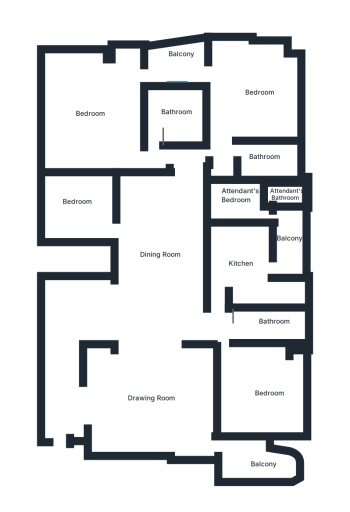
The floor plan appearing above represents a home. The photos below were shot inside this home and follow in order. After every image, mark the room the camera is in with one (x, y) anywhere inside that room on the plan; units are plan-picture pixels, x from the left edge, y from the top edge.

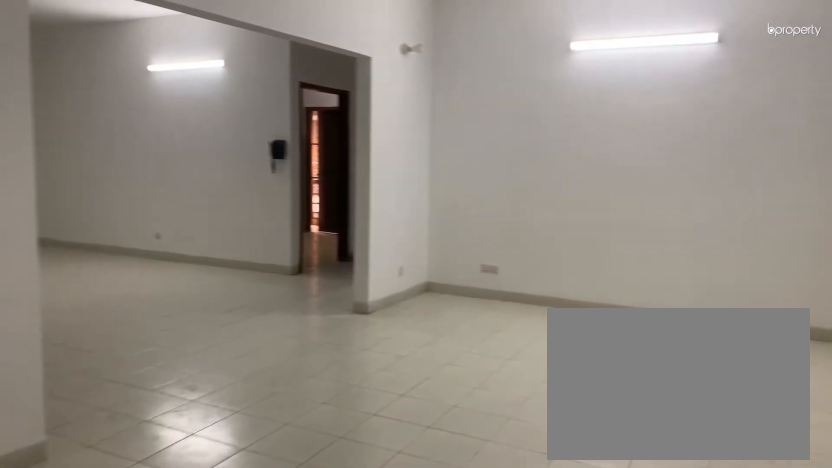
(153, 407)
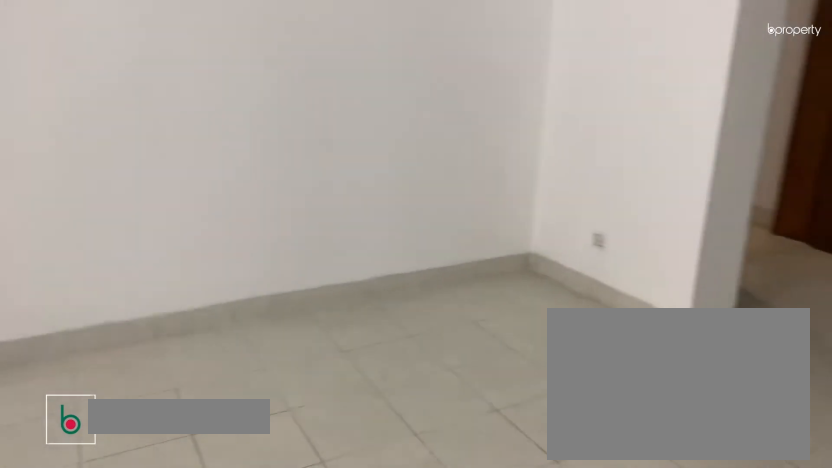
(153, 407)
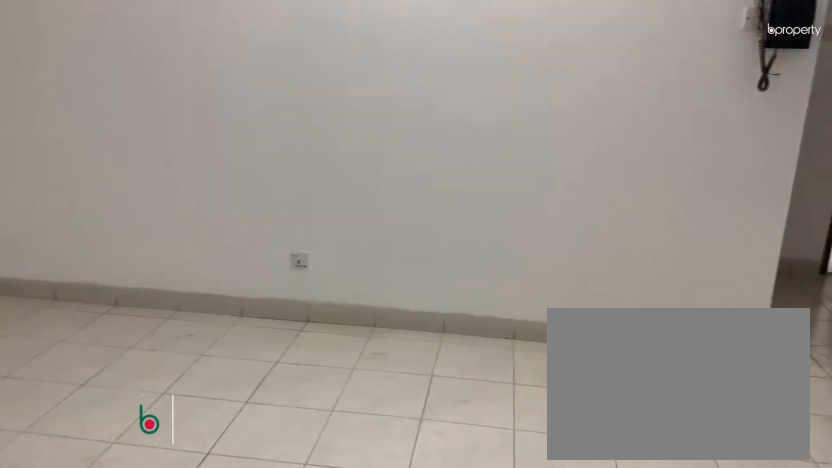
(159, 246)
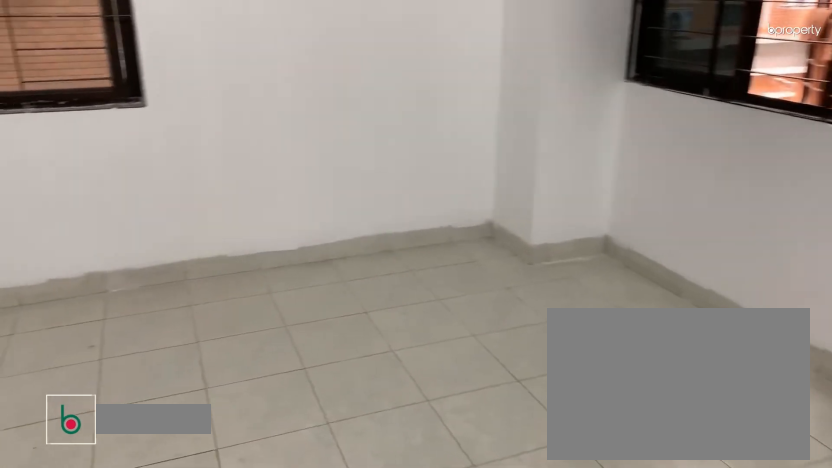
(258, 394)
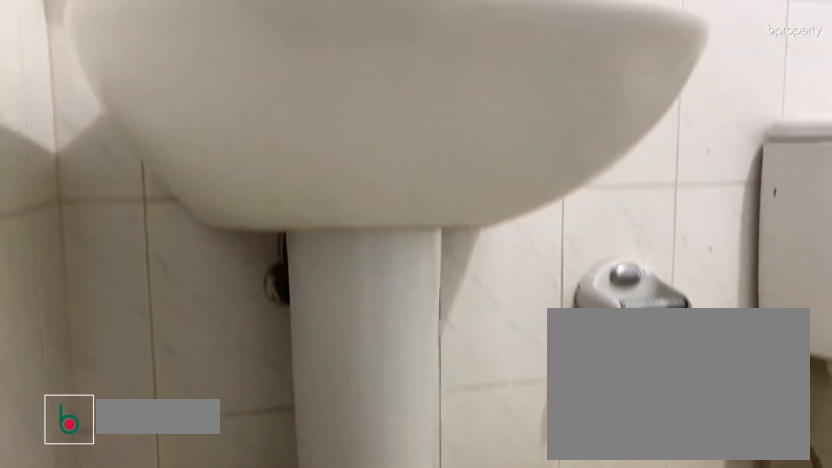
(259, 328)
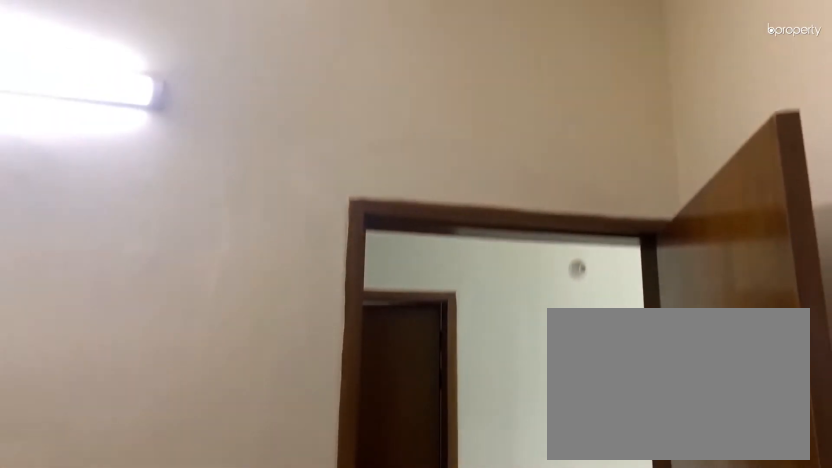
(240, 259)
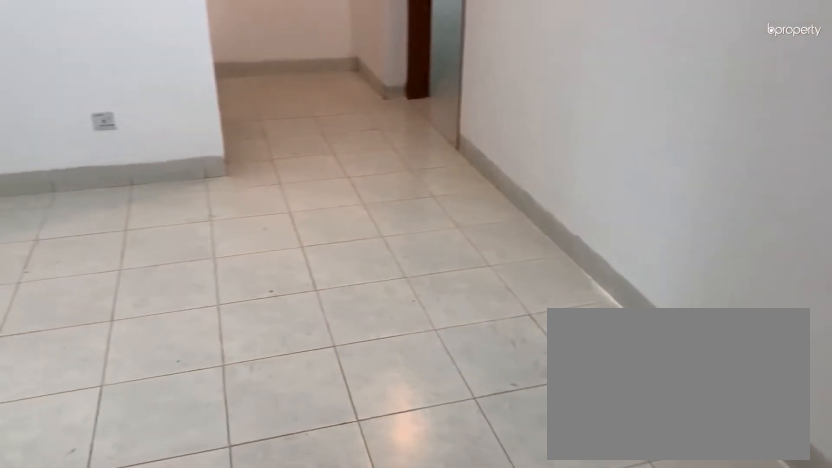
(243, 97)
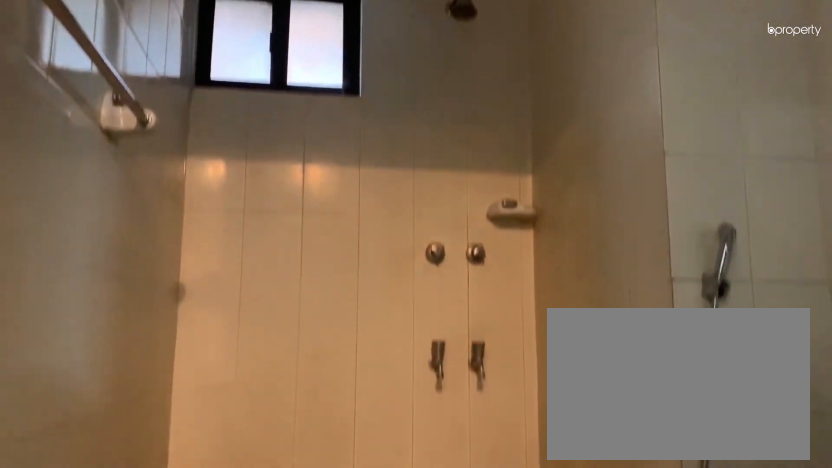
(263, 150)
